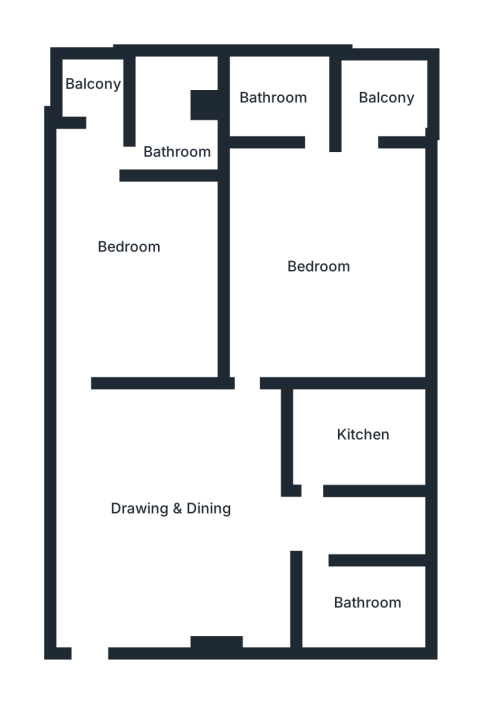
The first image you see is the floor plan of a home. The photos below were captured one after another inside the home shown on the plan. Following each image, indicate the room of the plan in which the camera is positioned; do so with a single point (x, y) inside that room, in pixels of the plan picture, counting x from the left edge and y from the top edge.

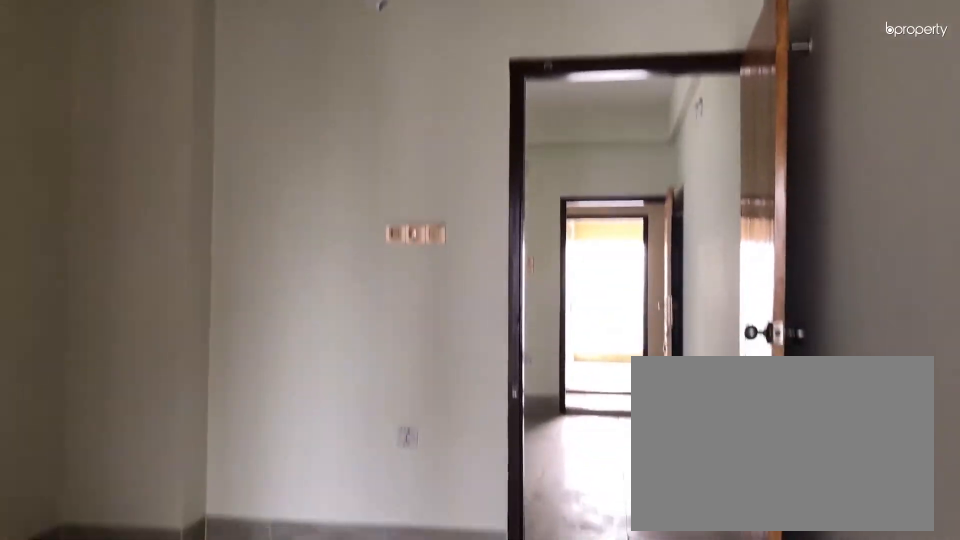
(105, 191)
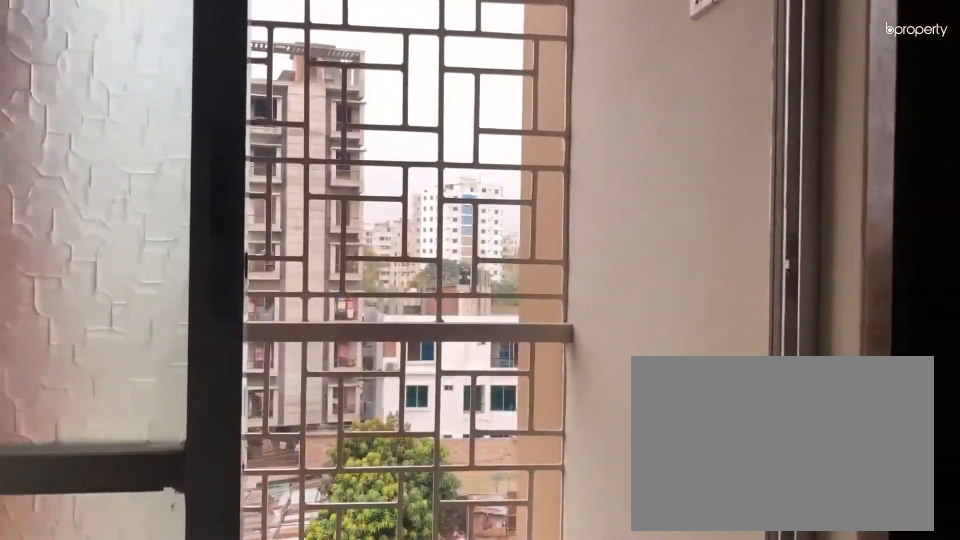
(105, 191)
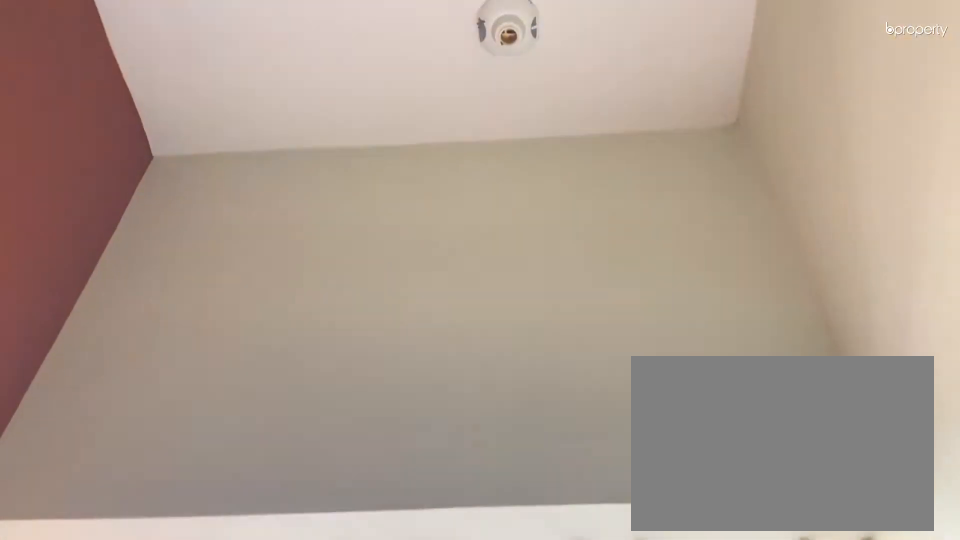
(99, 97)
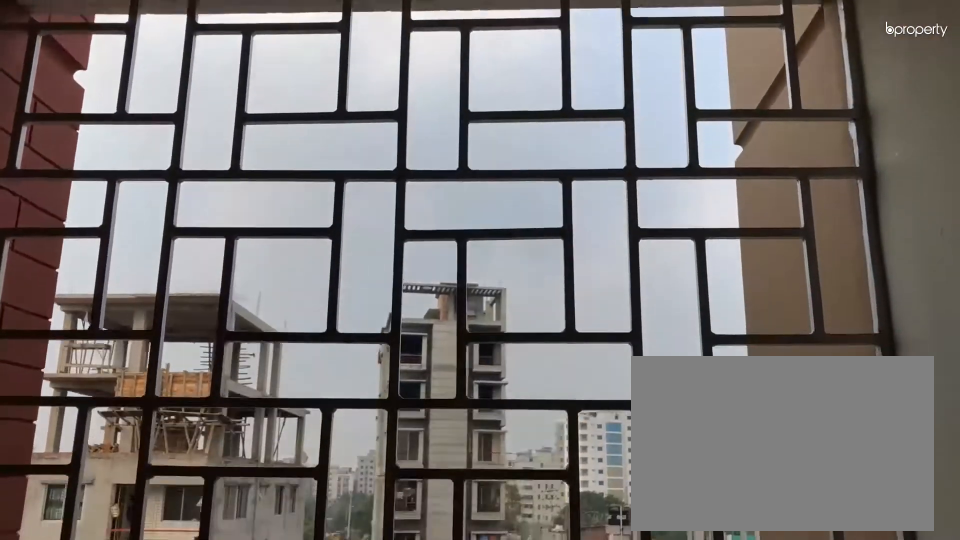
(99, 97)
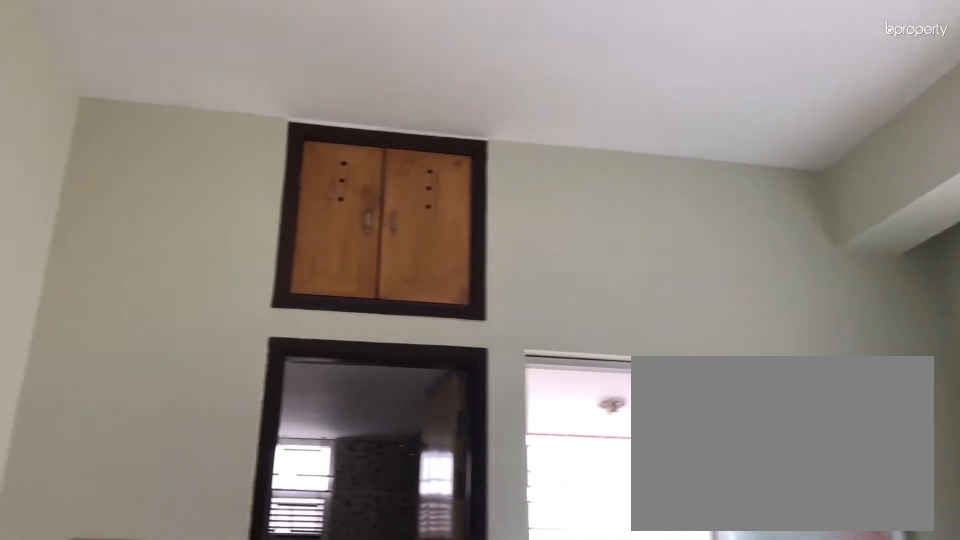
(334, 232)
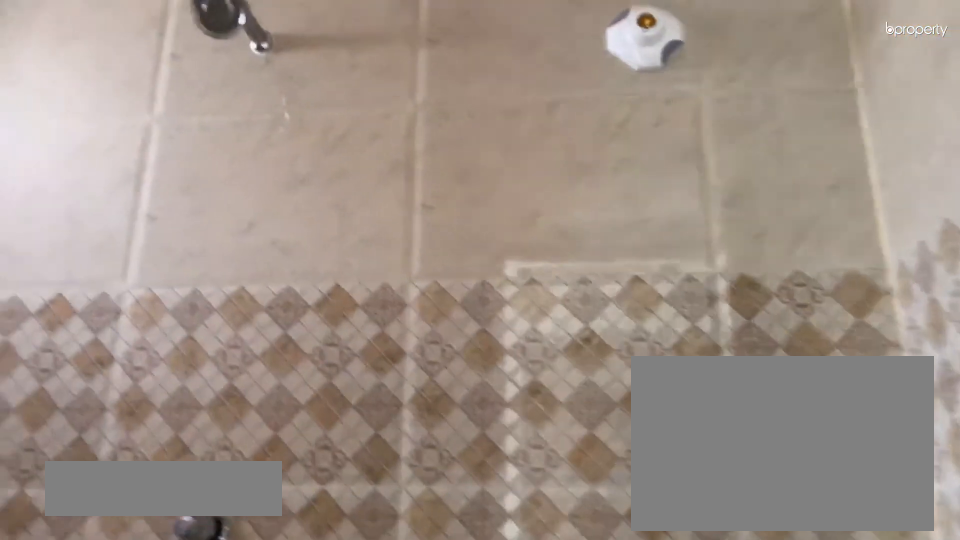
(362, 608)
